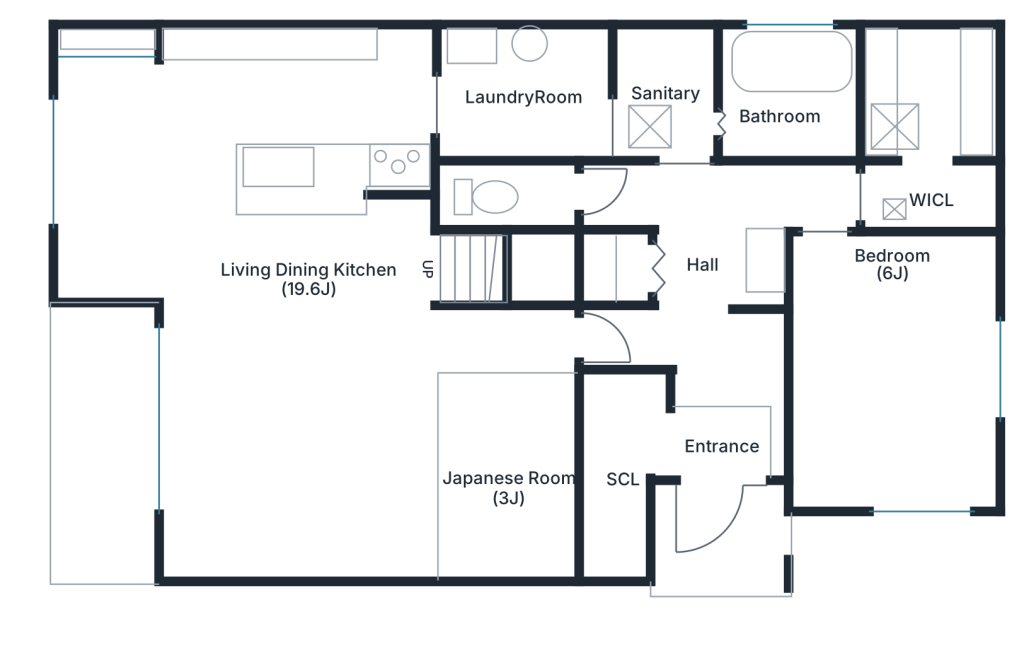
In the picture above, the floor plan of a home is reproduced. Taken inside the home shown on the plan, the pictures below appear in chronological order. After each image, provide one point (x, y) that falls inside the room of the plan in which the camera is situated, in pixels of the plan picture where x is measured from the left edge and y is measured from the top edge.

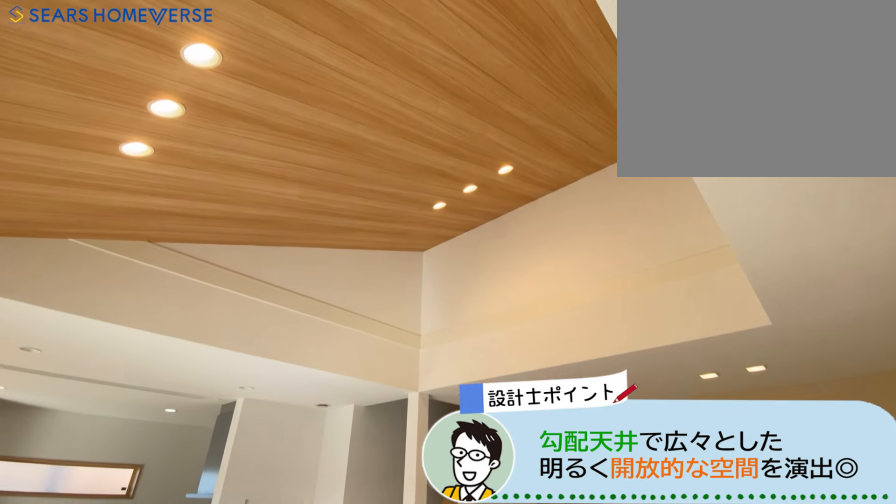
(277, 429)
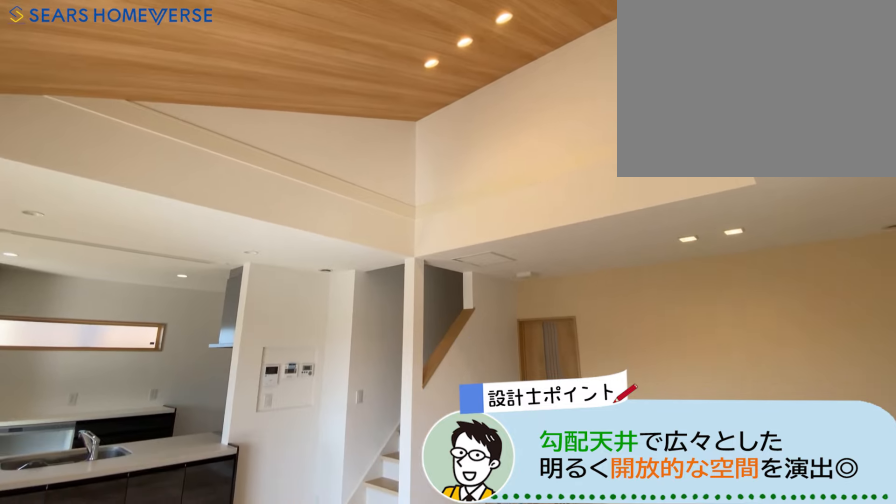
(277, 428)
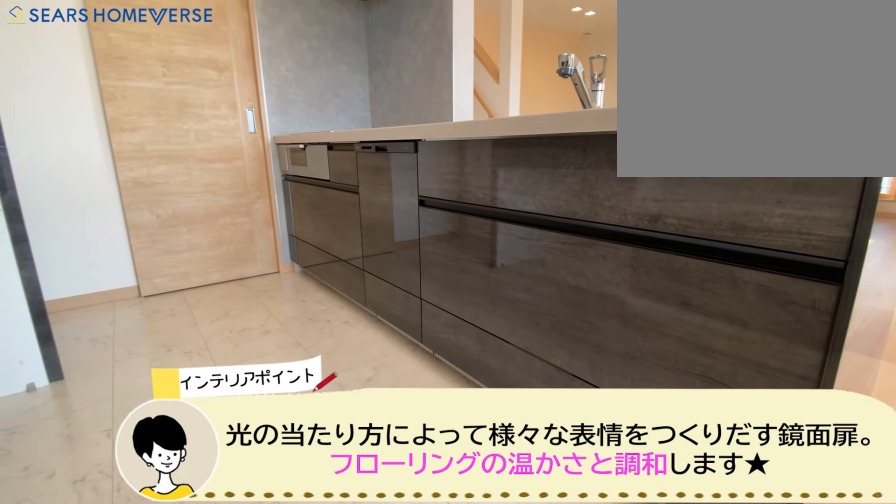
(309, 101)
